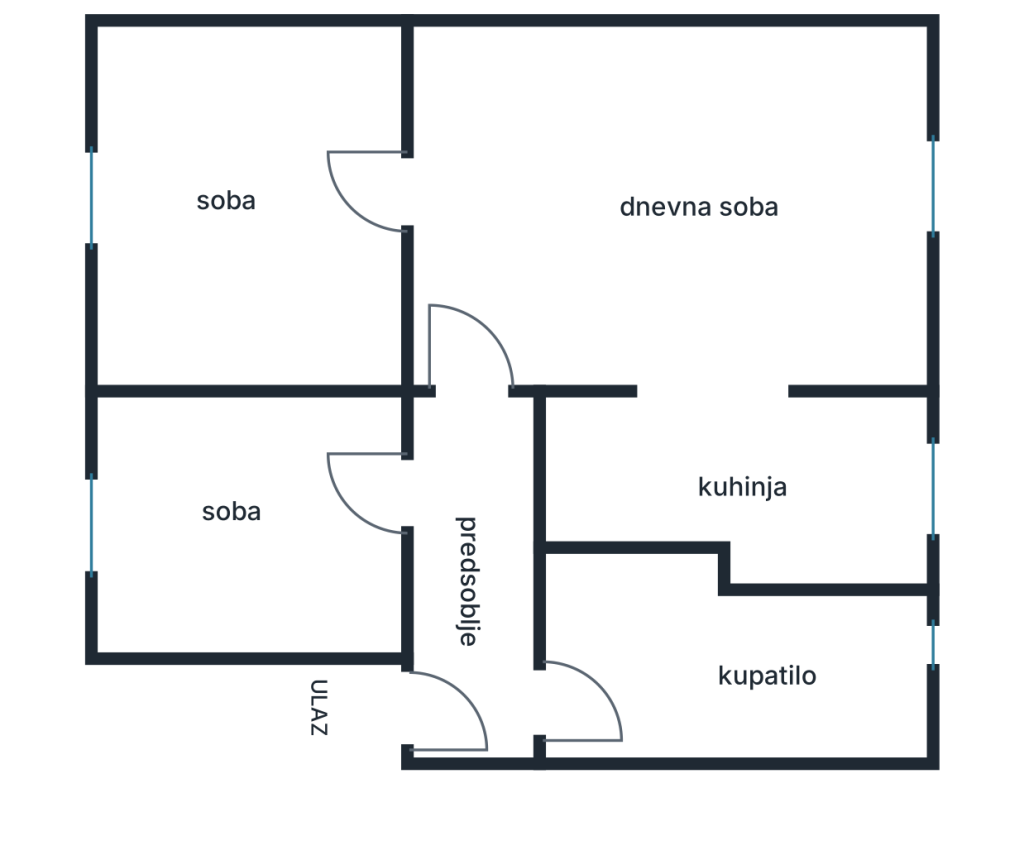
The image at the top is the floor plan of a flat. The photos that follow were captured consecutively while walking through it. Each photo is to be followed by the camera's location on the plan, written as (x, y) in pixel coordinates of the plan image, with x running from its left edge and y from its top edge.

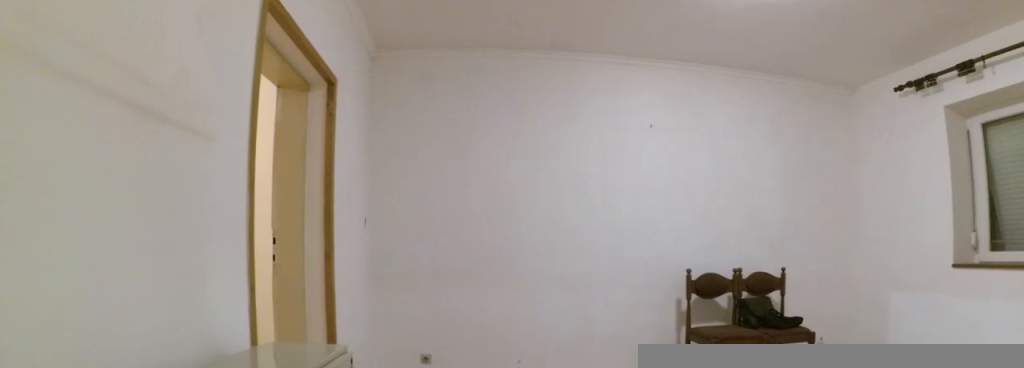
(479, 367)
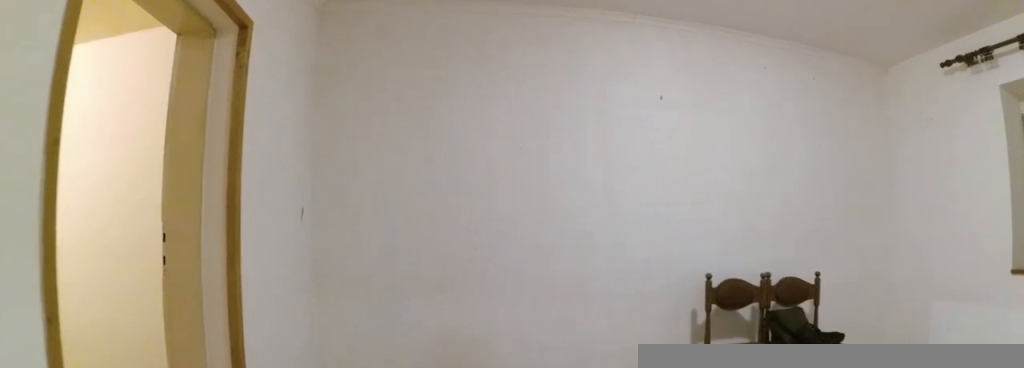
(479, 304)
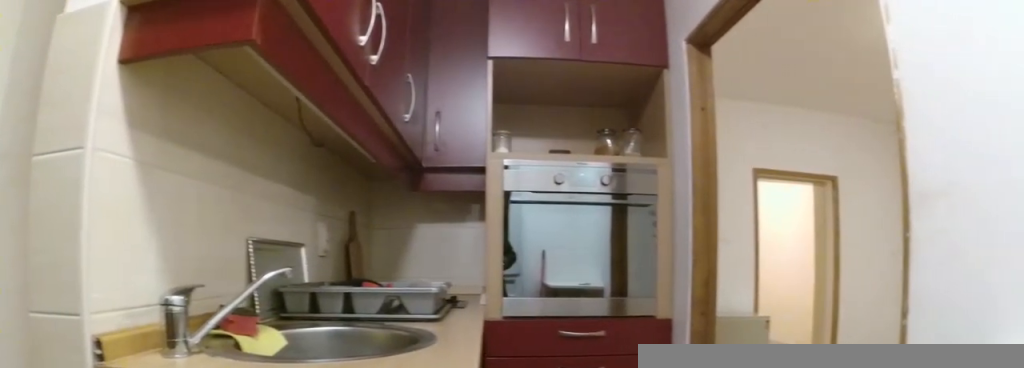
(928, 464)
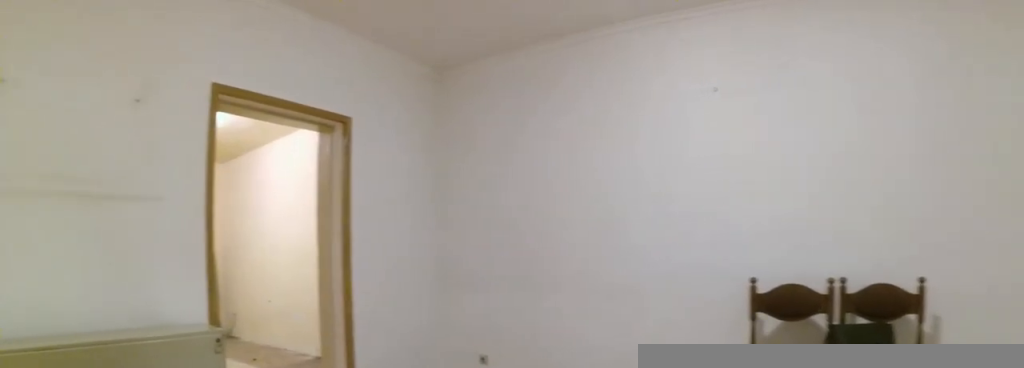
(758, 389)
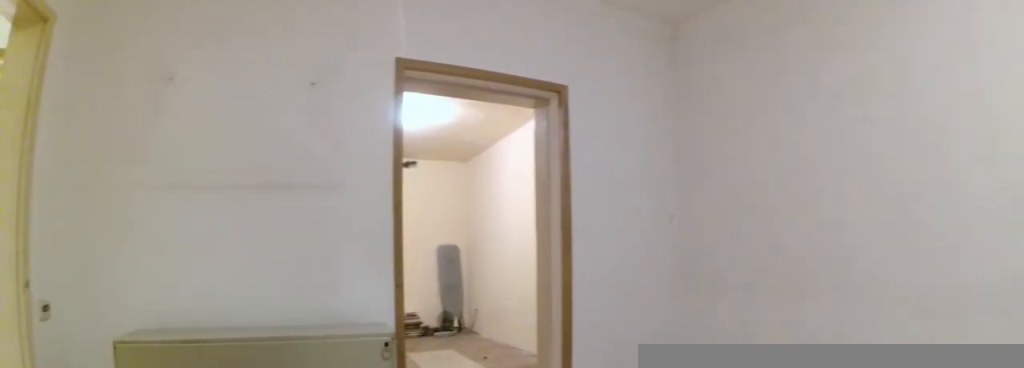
(715, 355)
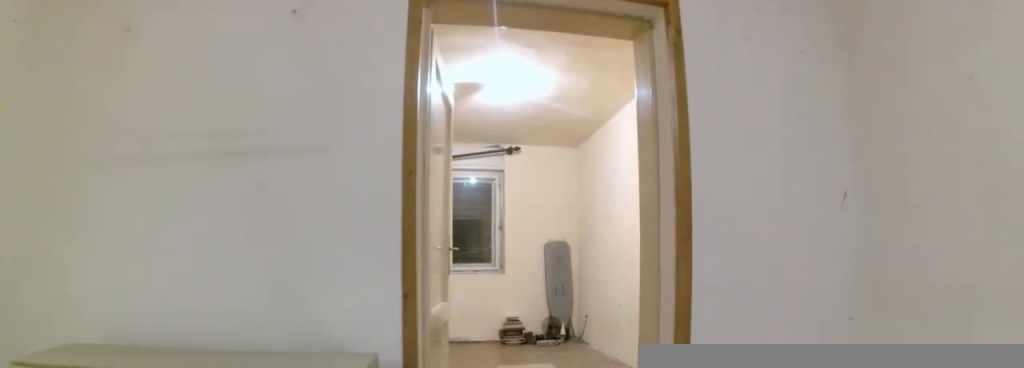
(608, 301)
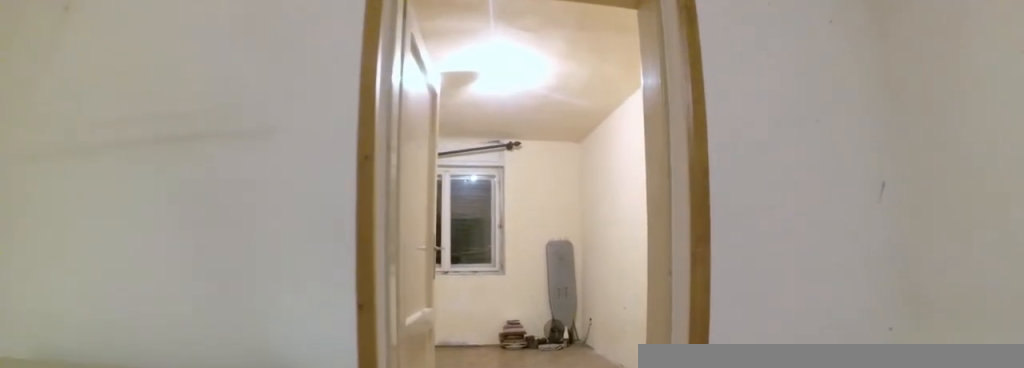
(577, 285)
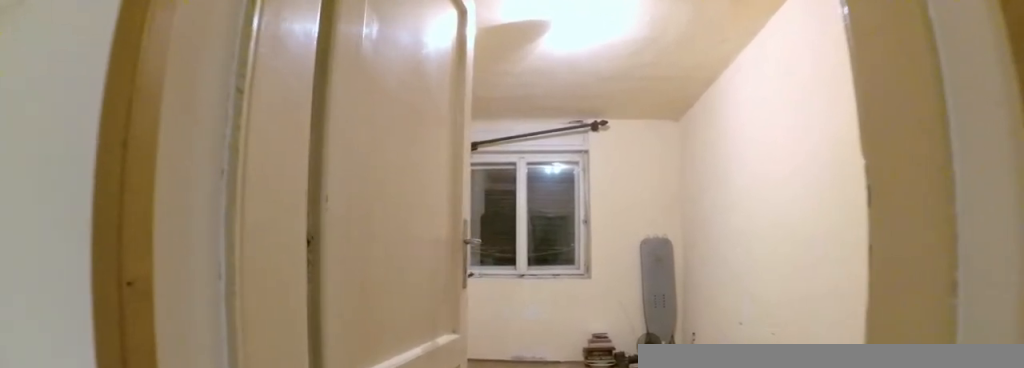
(470, 230)
